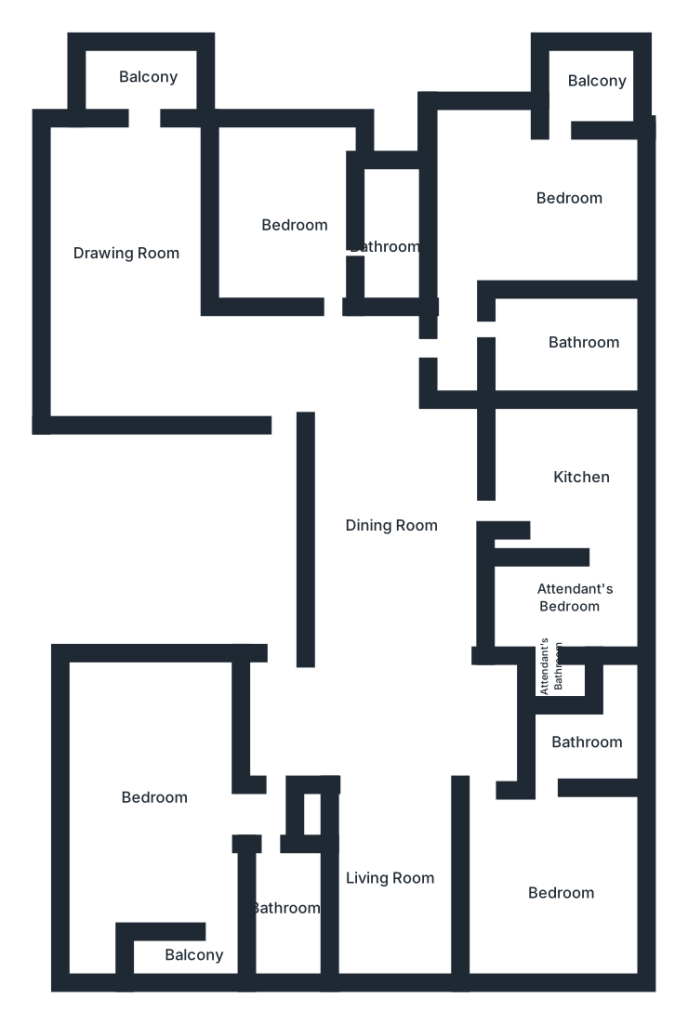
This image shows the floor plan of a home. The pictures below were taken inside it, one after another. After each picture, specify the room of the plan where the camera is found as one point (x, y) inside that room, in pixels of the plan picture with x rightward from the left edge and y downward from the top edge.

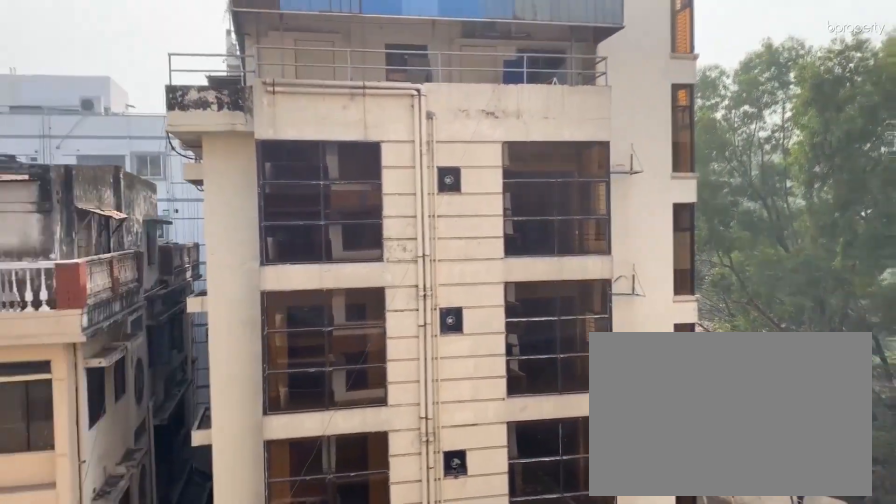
(145, 91)
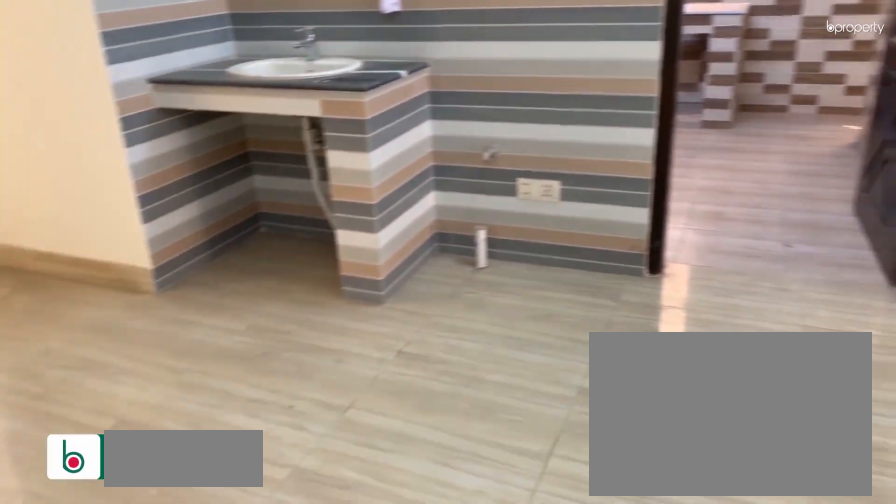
(391, 541)
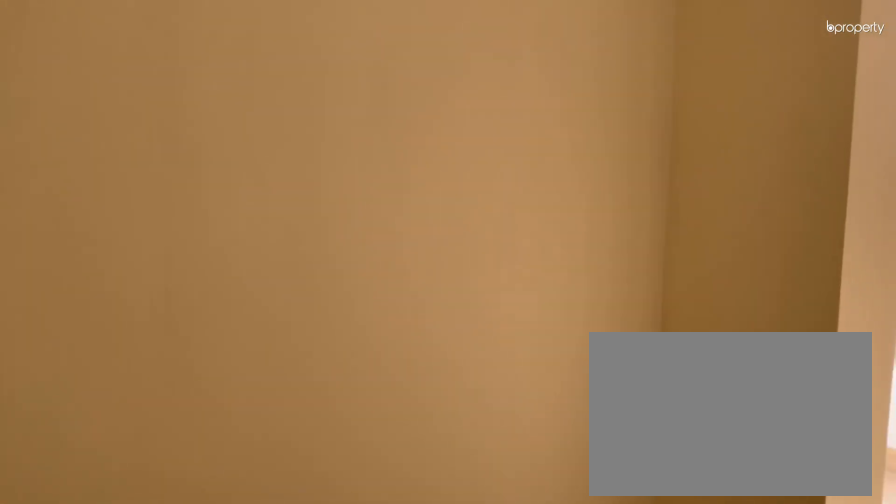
(531, 210)
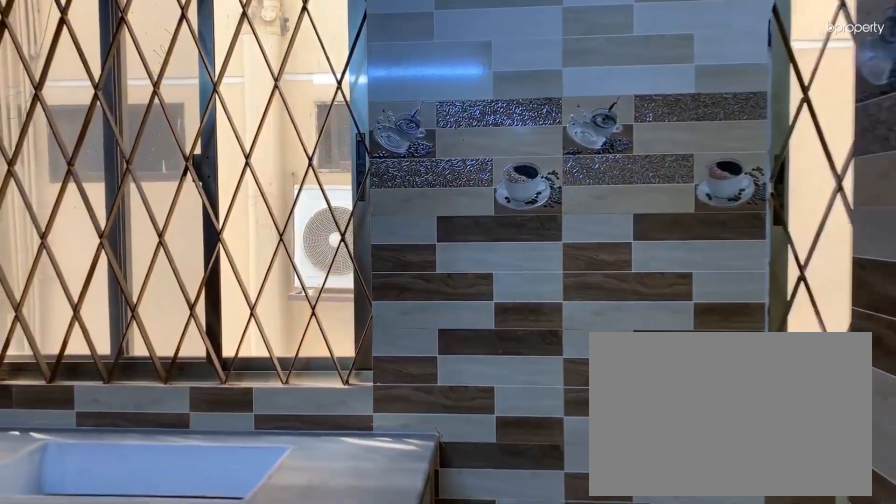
(548, 495)
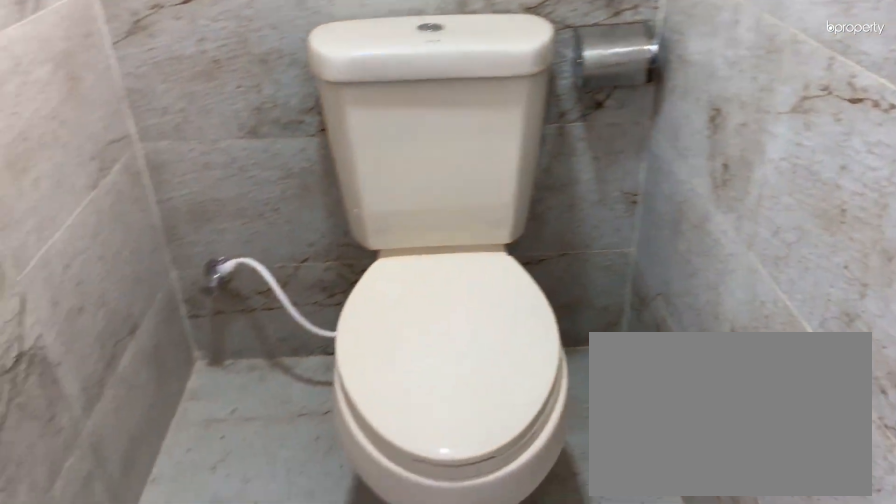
(585, 742)
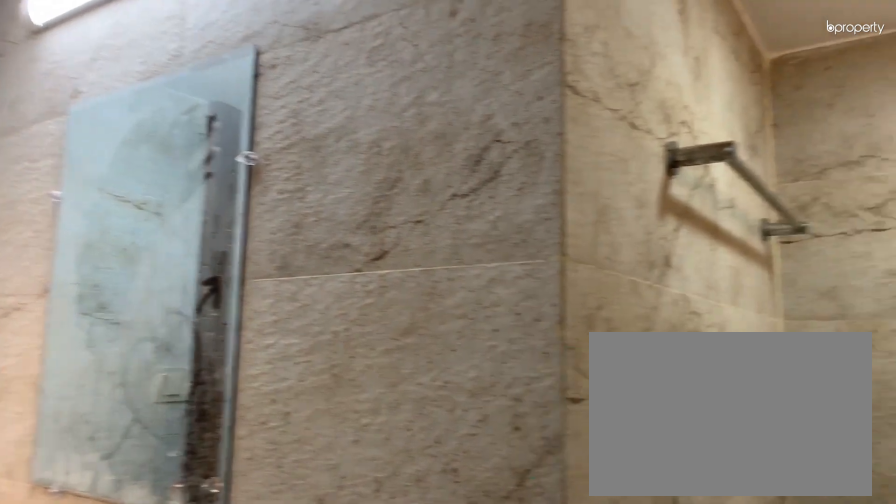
(585, 742)
